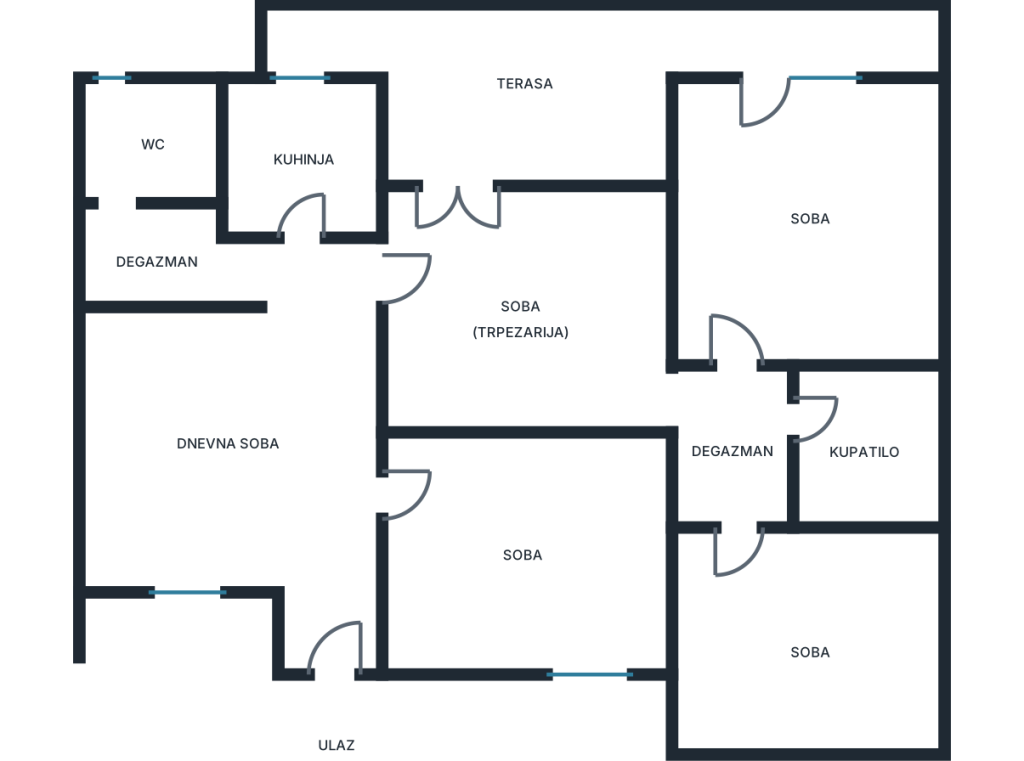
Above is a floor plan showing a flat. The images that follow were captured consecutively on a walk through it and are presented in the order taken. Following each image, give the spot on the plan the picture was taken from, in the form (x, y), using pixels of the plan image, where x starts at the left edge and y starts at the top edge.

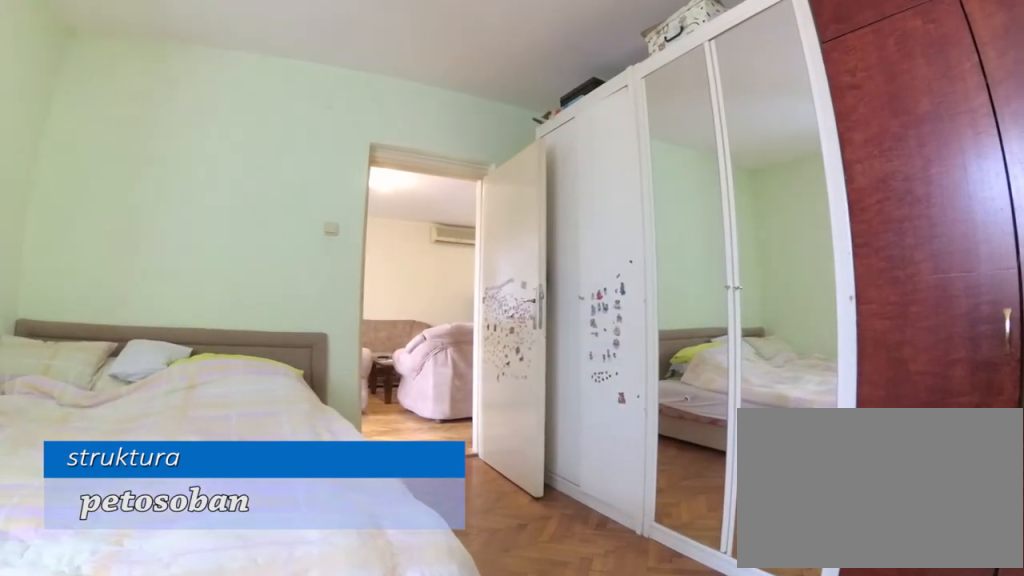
(634, 538)
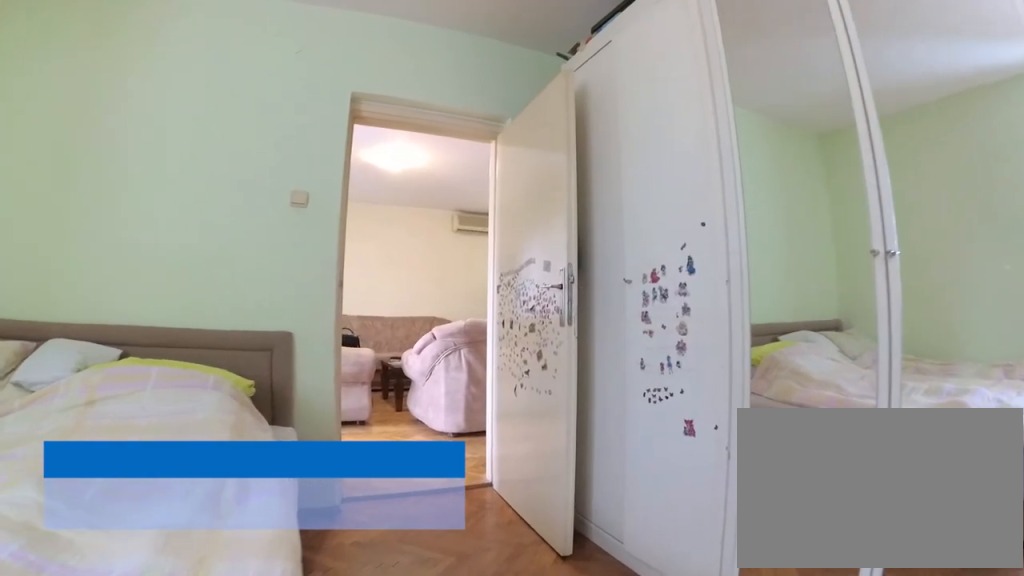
(581, 527)
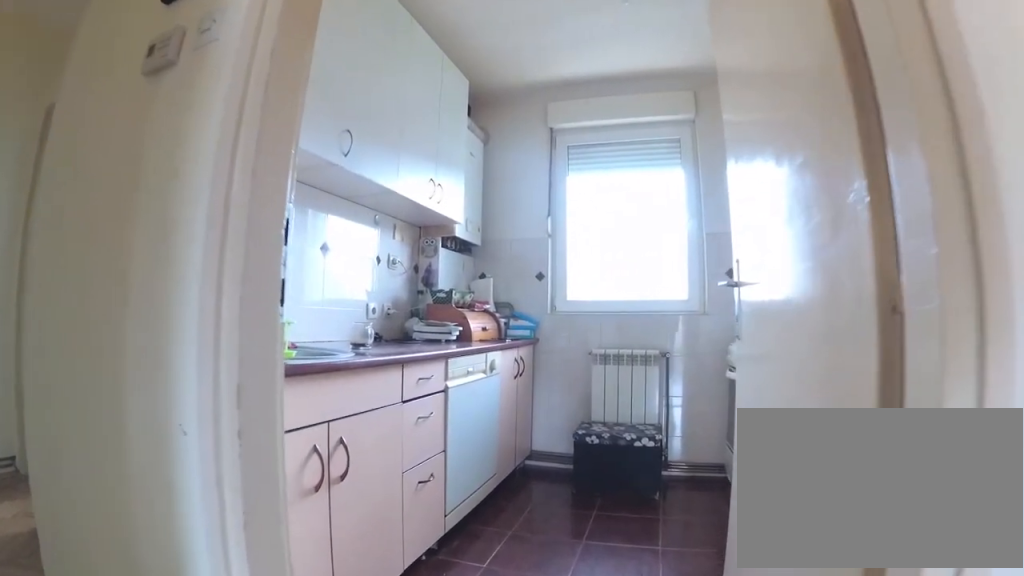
(310, 316)
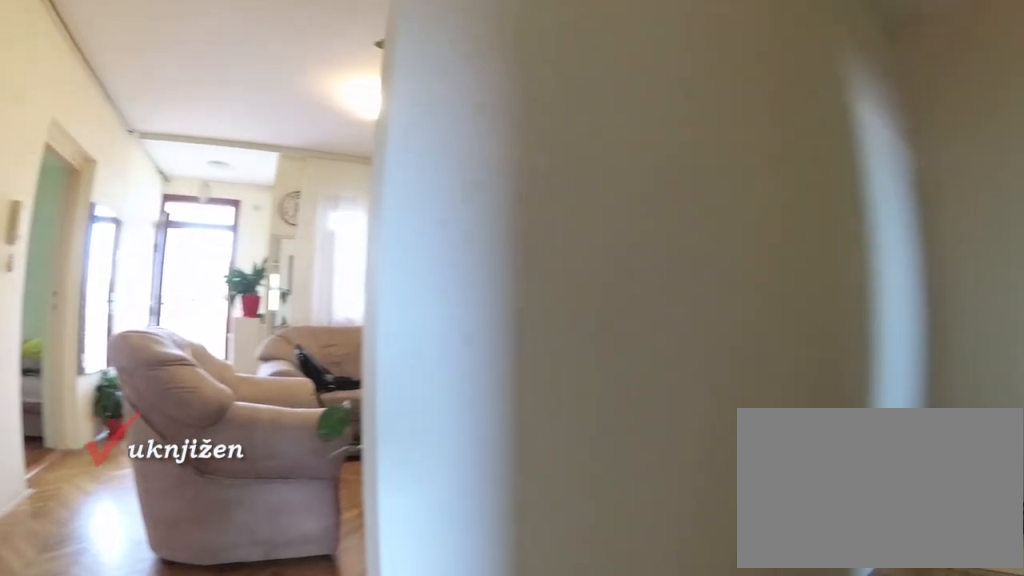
(309, 239)
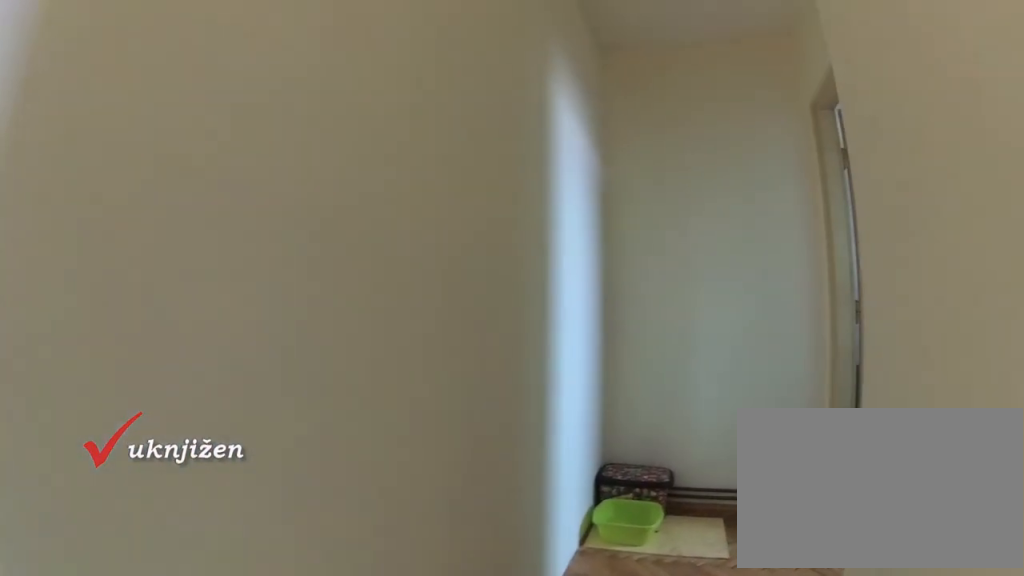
(304, 282)
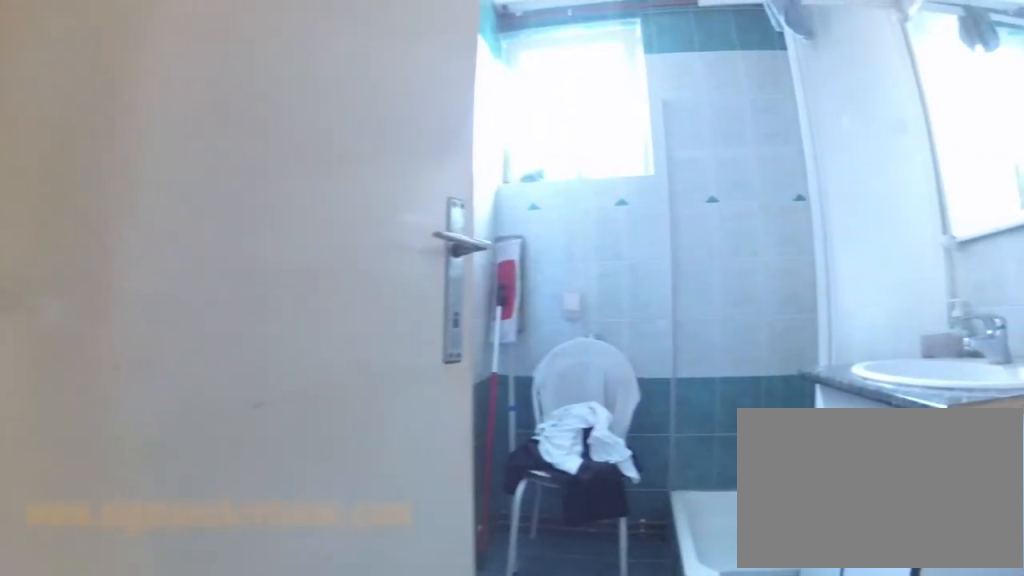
(149, 266)
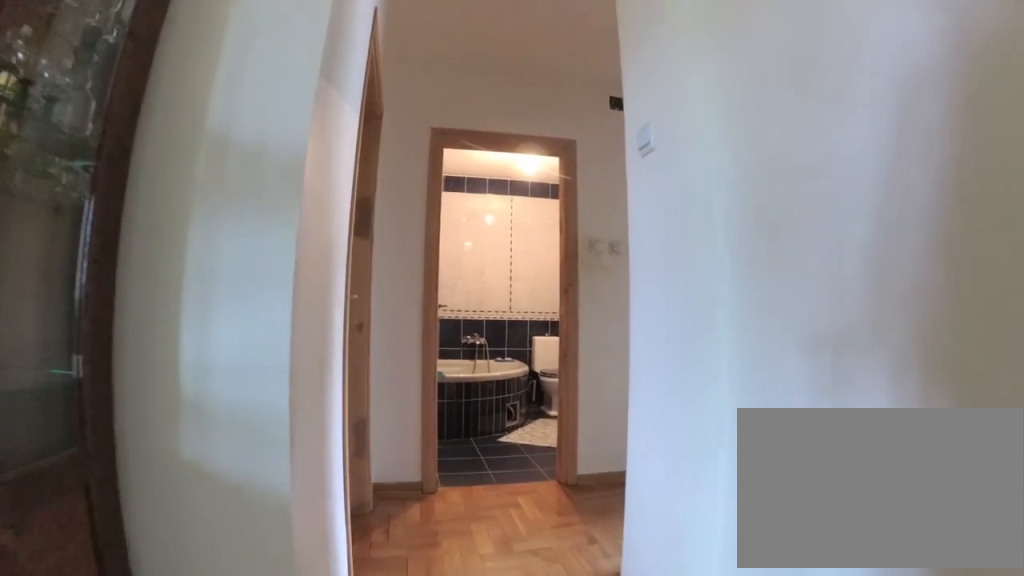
(551, 369)
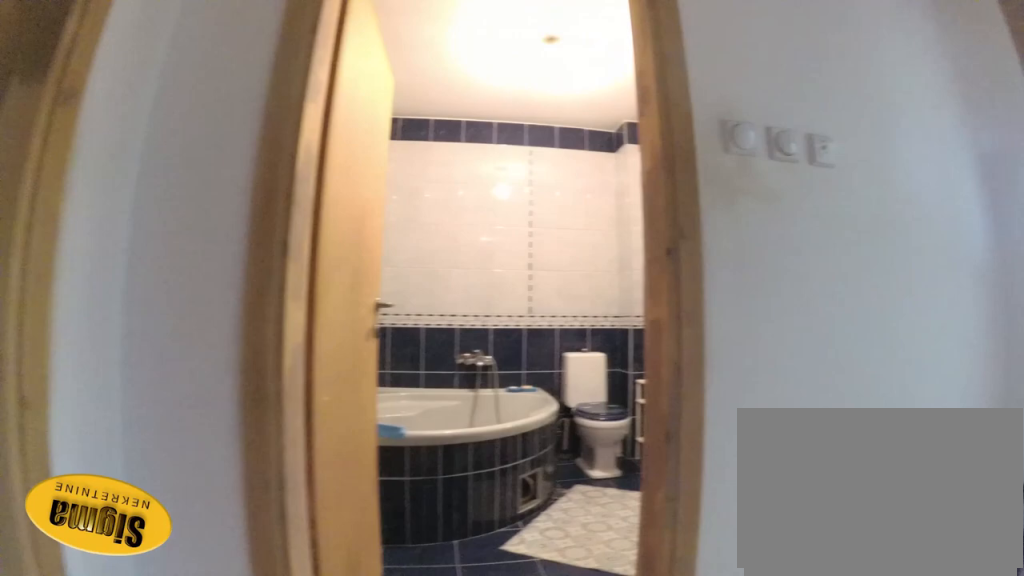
(668, 414)
